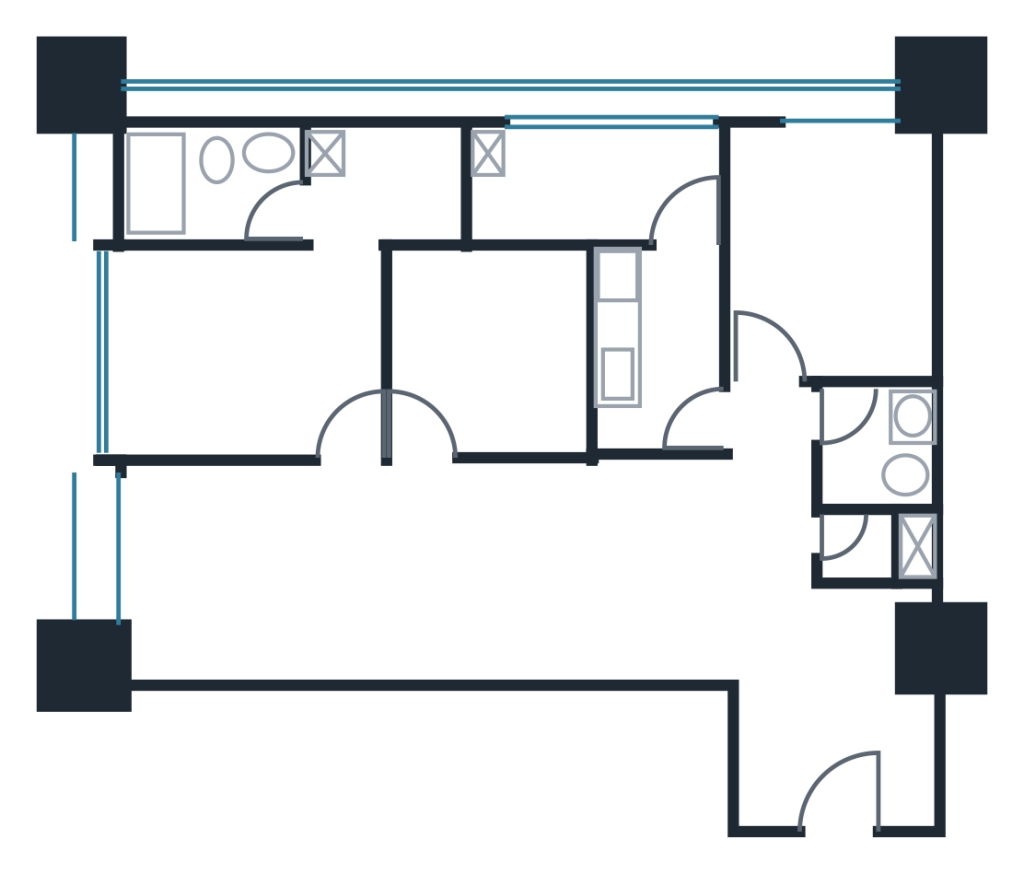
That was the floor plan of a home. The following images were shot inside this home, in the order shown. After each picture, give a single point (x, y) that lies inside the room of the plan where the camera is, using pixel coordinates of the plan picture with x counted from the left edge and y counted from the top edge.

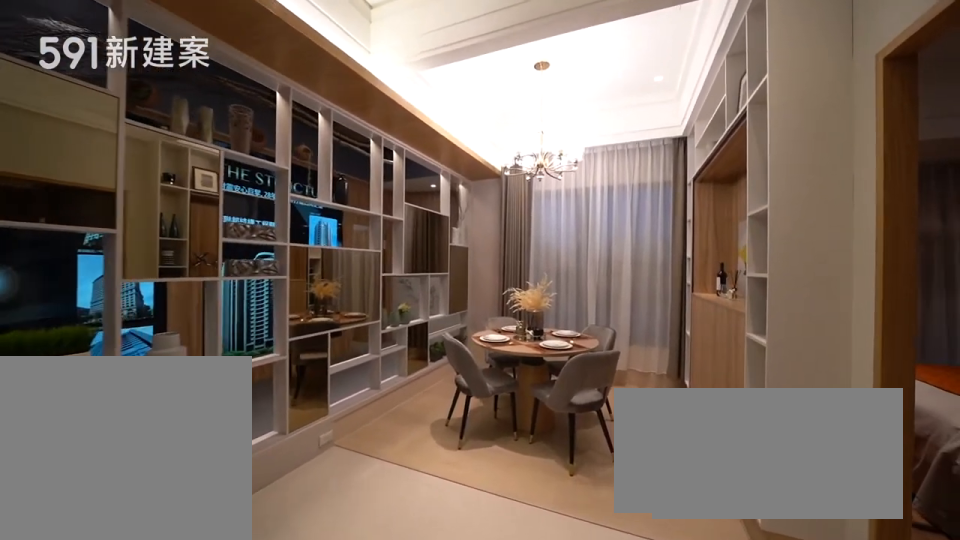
(215, 571)
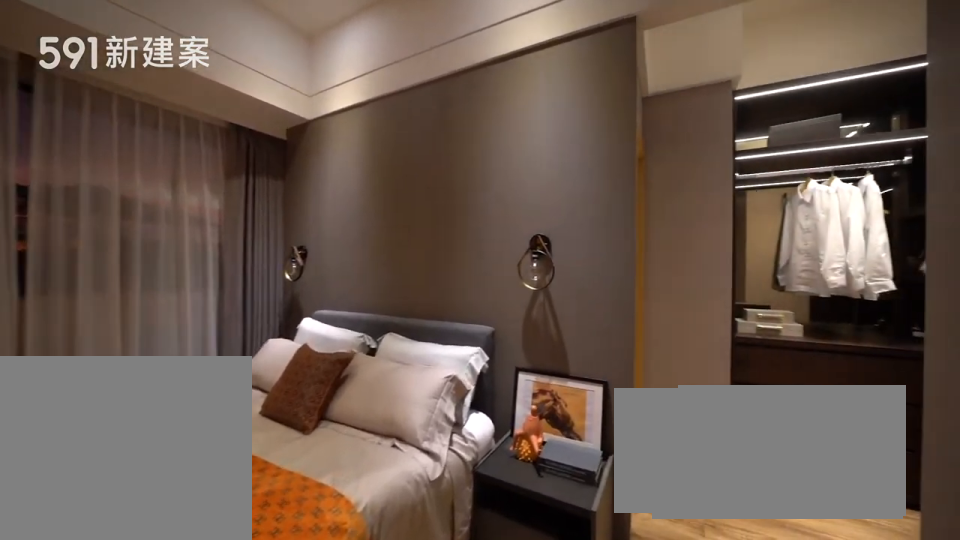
(277, 308)
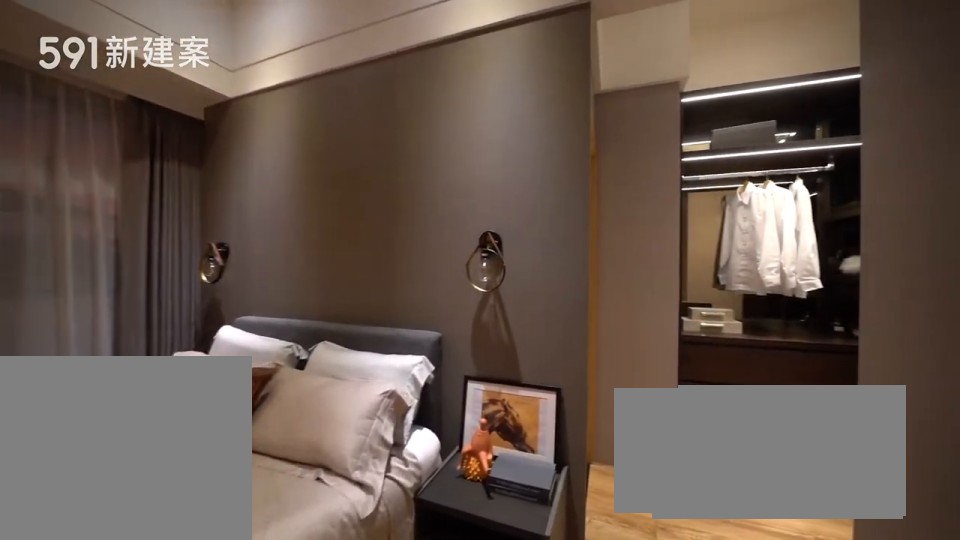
(277, 308)
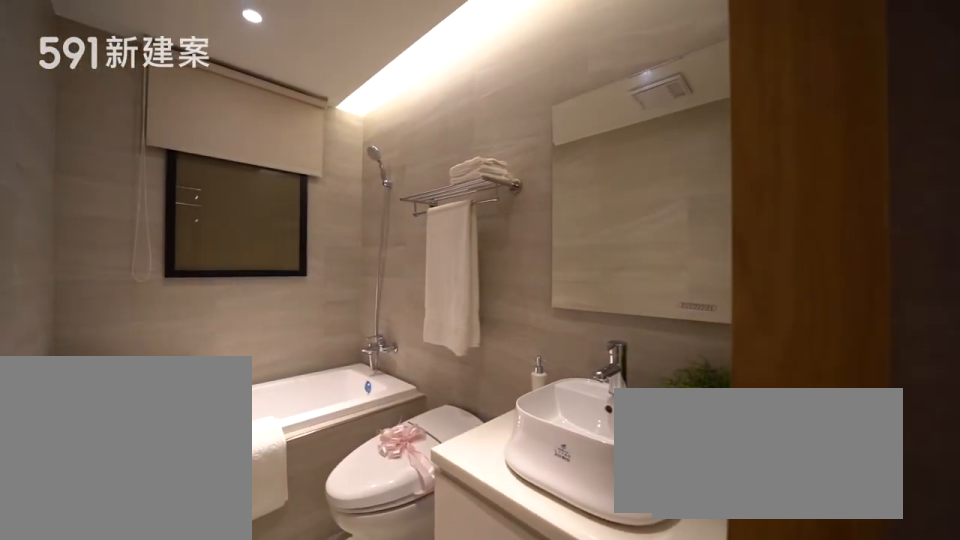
(208, 182)
